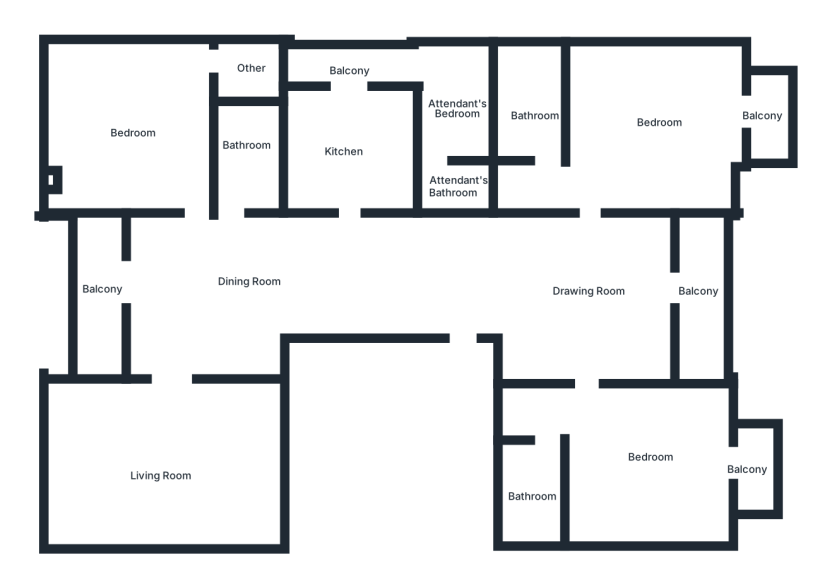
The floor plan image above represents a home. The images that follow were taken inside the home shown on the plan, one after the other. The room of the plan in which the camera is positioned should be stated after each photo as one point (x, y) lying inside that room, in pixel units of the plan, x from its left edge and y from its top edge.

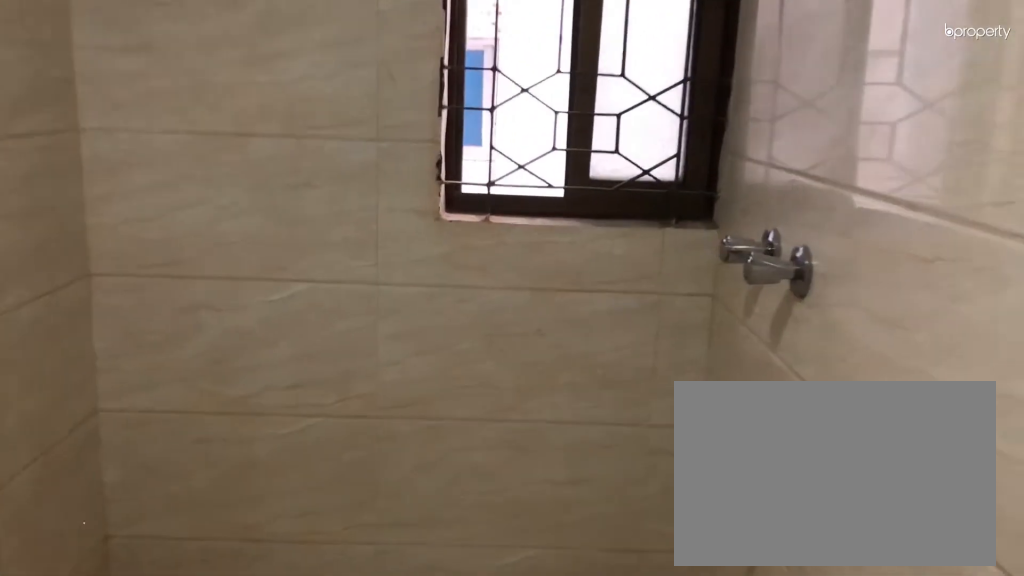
(533, 115)
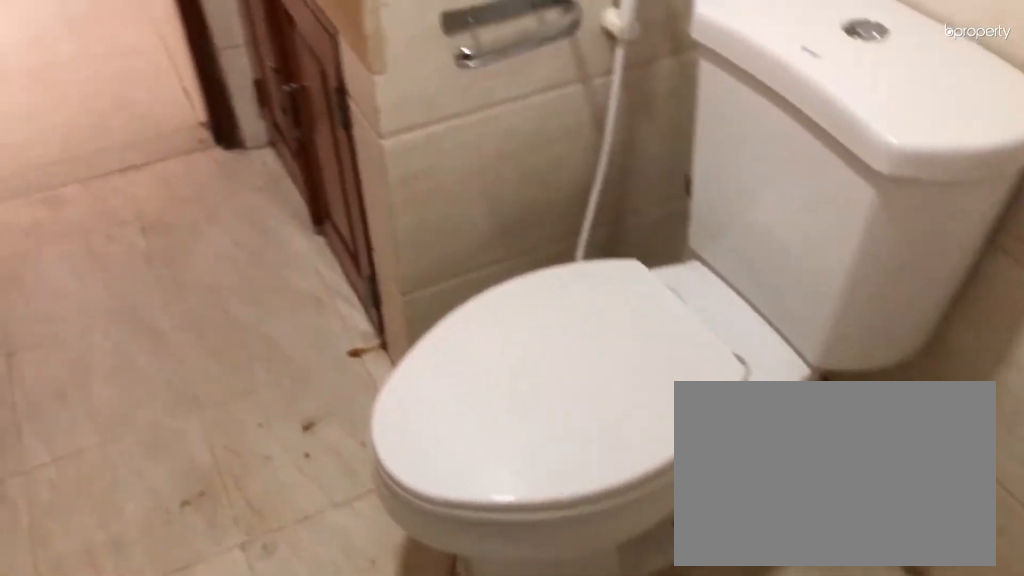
(533, 115)
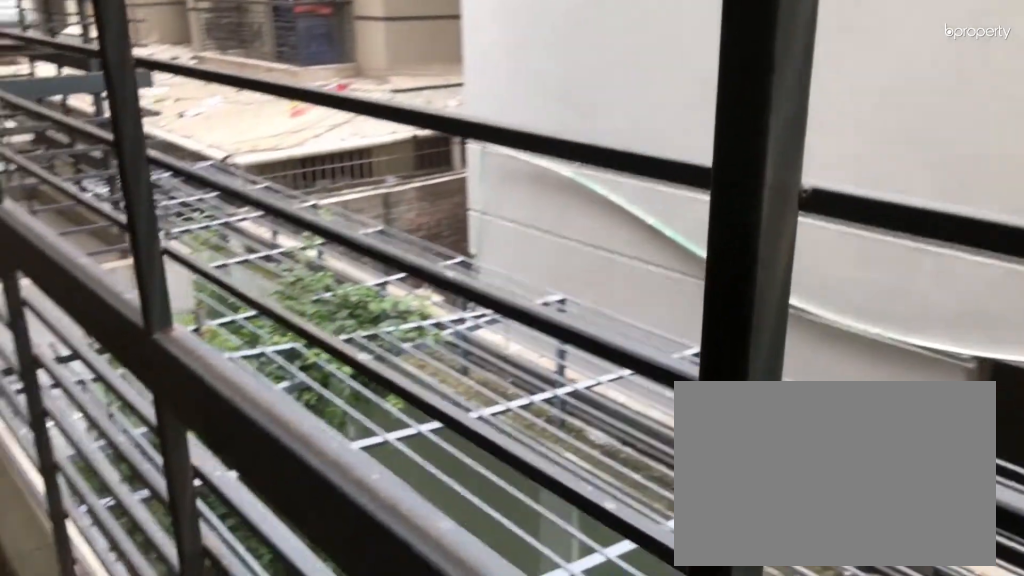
(708, 284)
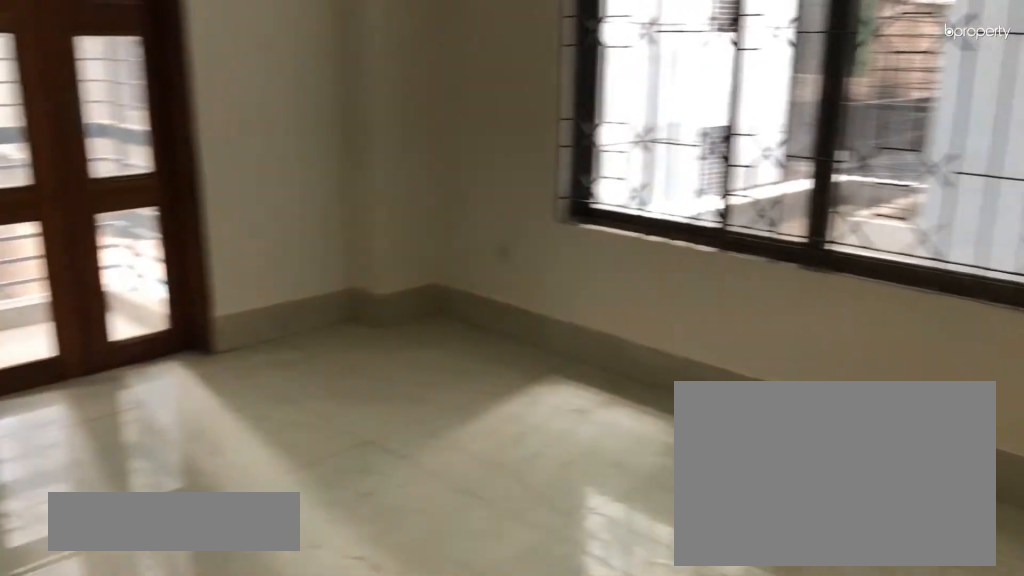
(640, 452)
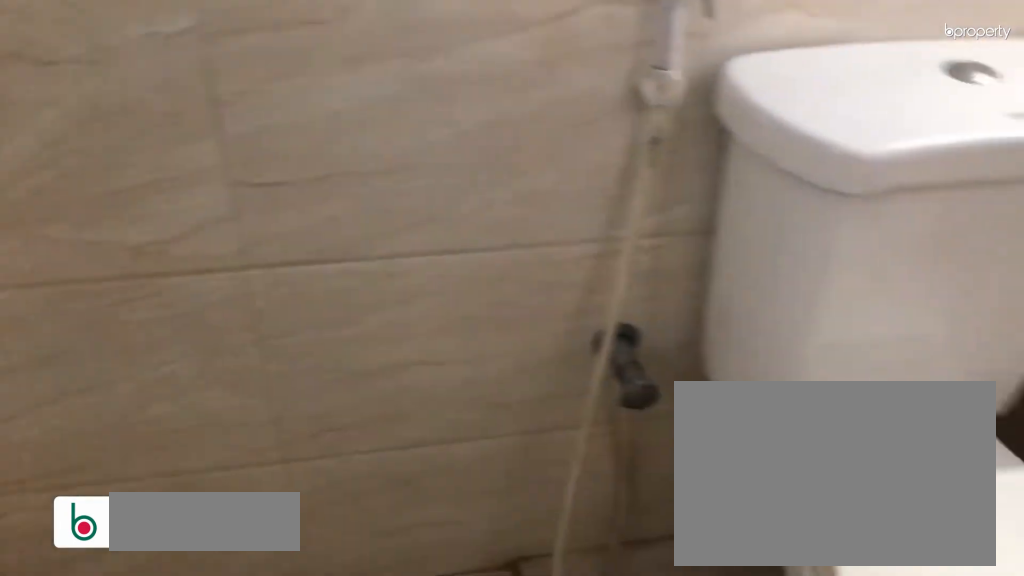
(538, 479)
